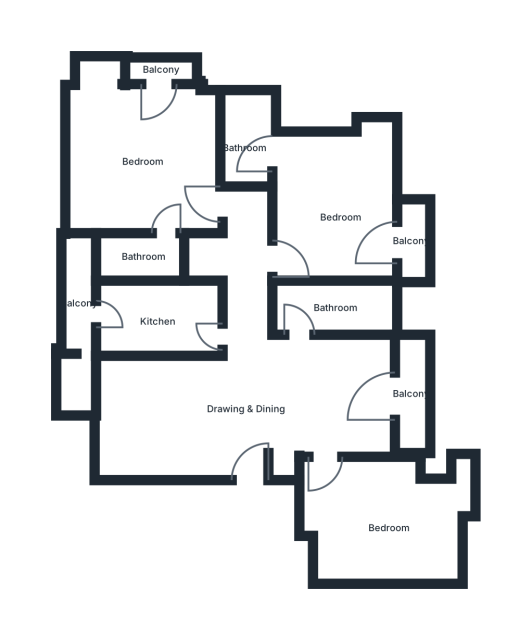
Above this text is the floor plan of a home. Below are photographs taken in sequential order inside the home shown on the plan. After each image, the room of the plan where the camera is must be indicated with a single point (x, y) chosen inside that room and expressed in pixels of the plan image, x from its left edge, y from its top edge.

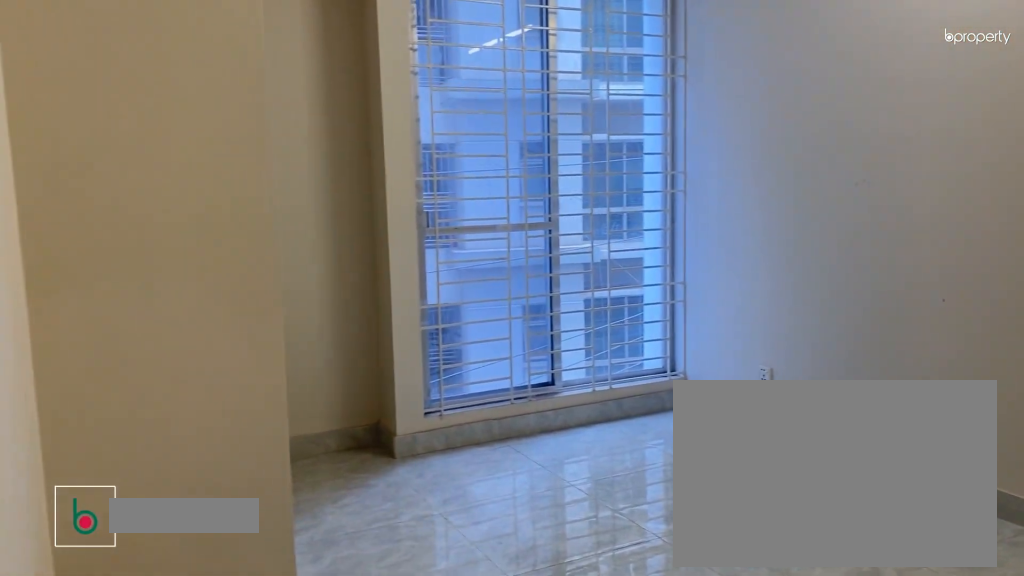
(389, 528)
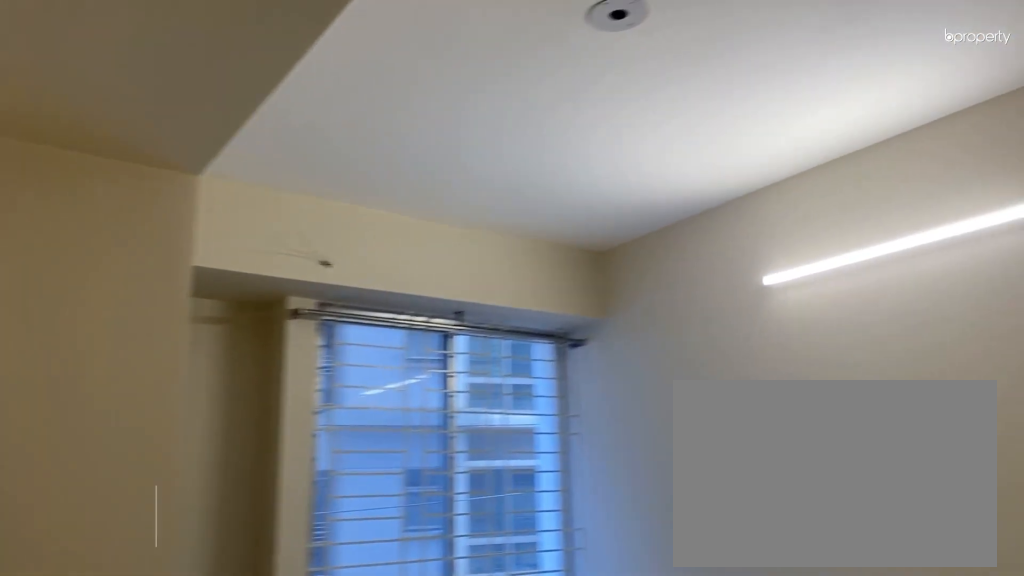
(389, 528)
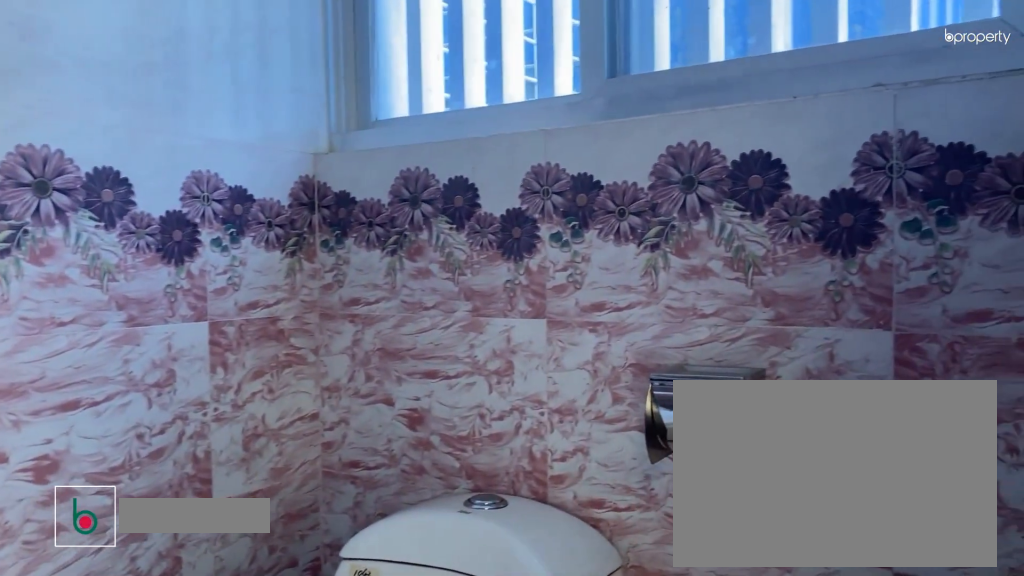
(244, 146)
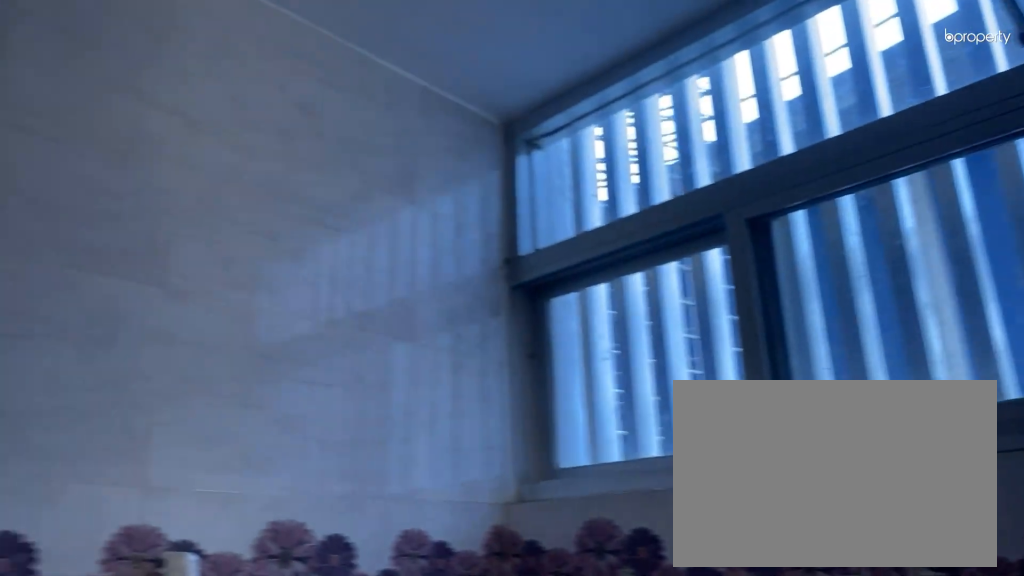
(244, 146)
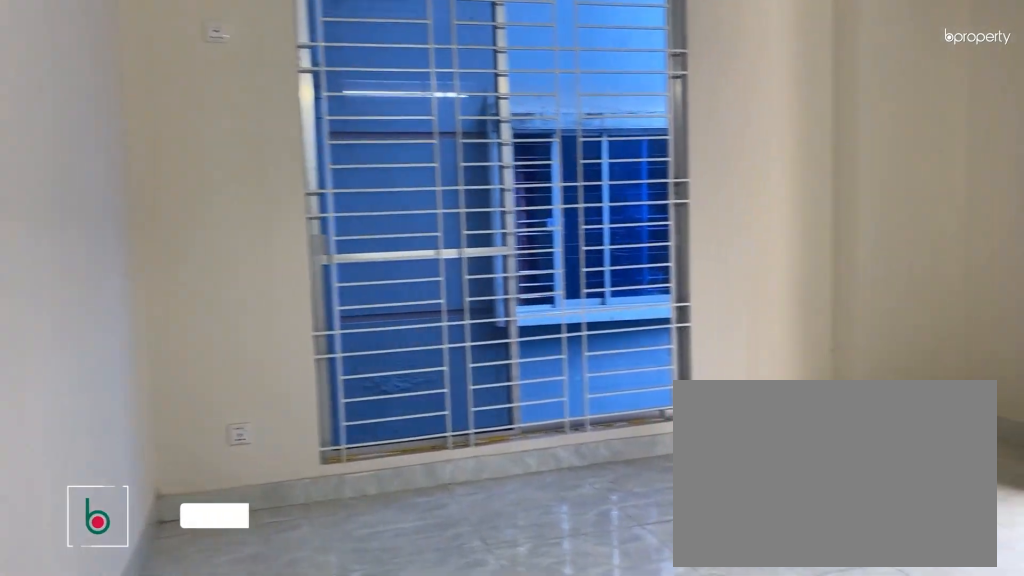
(144, 161)
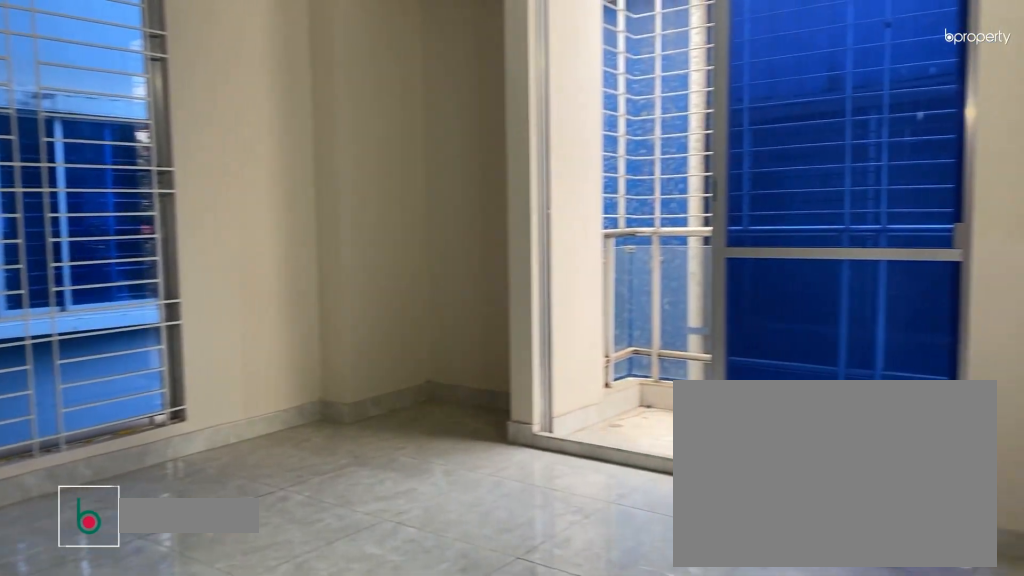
(144, 161)
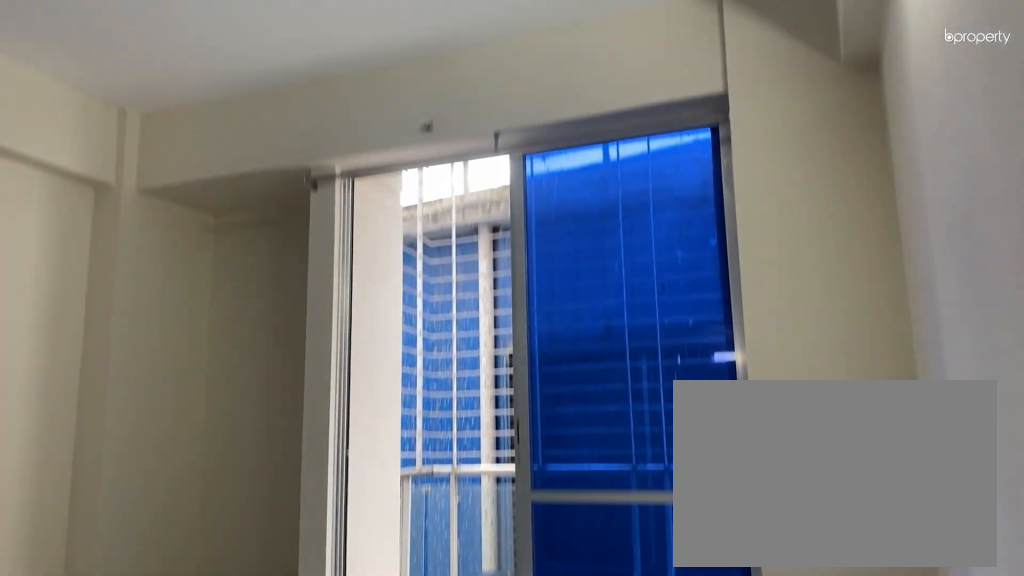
(144, 161)
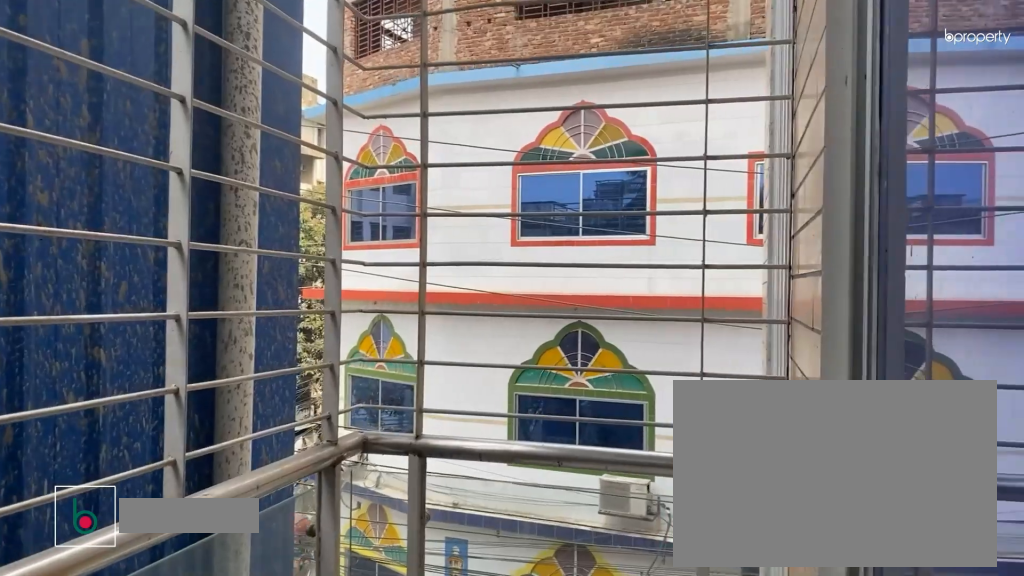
(164, 71)
